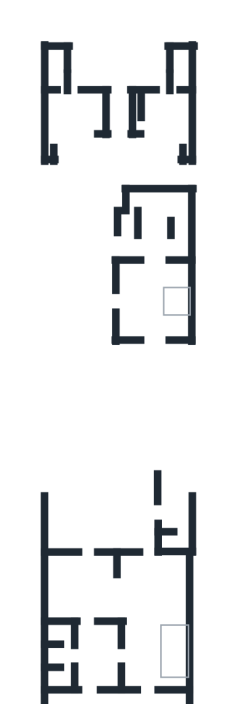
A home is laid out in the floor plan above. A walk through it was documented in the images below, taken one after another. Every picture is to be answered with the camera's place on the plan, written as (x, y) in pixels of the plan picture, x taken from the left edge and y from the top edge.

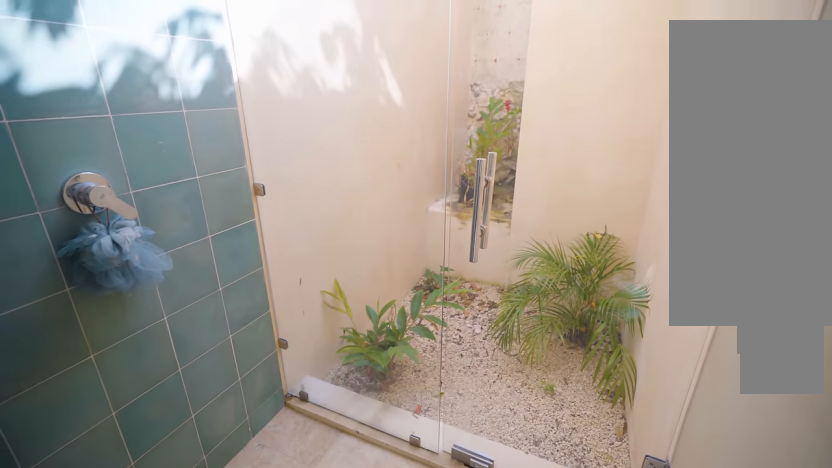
(60, 77)
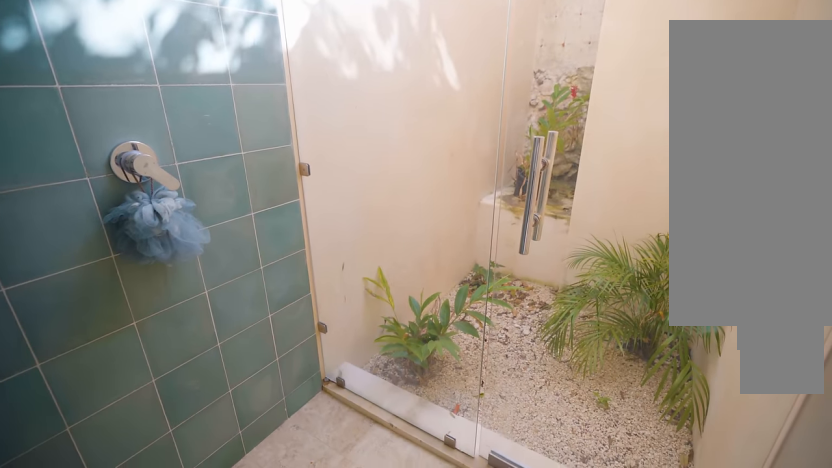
(60, 76)
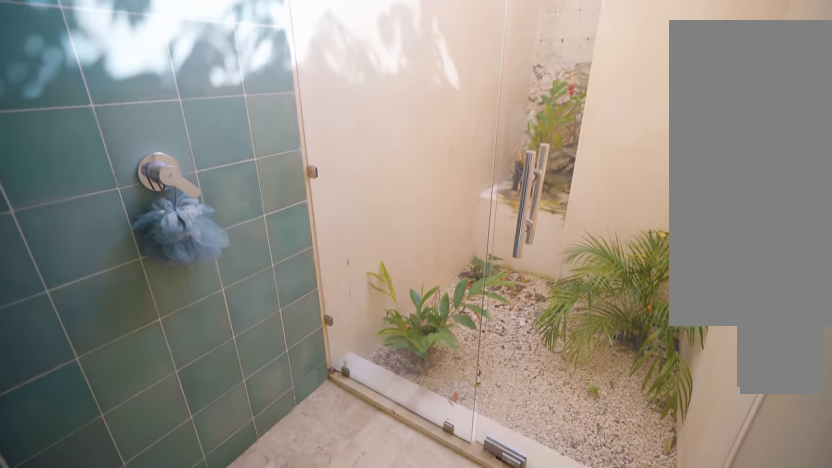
(57, 69)
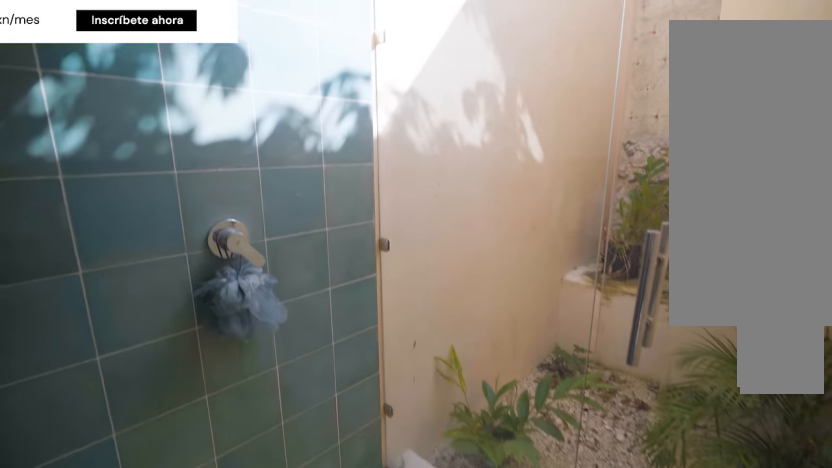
(57, 69)
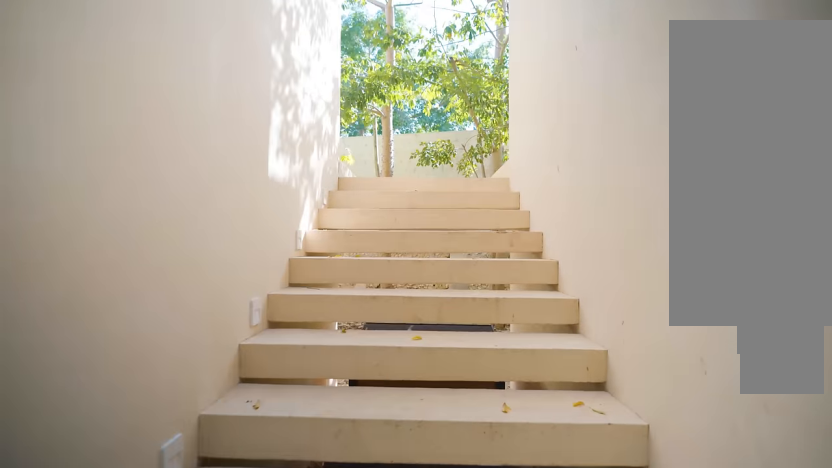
(149, 132)
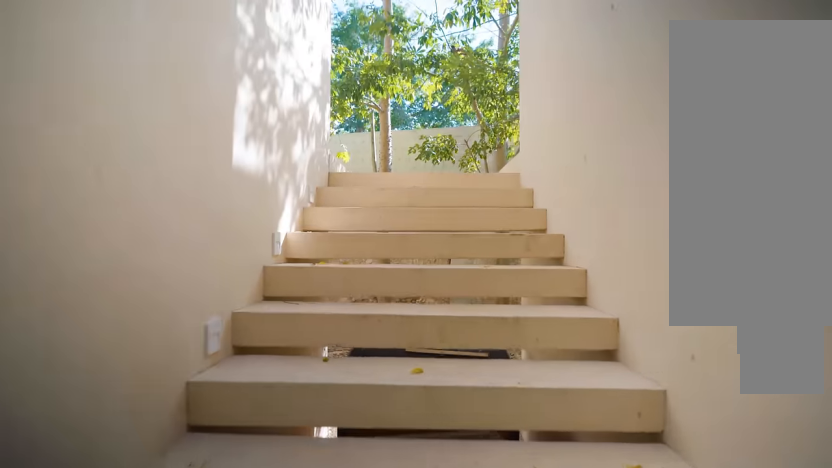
(149, 133)
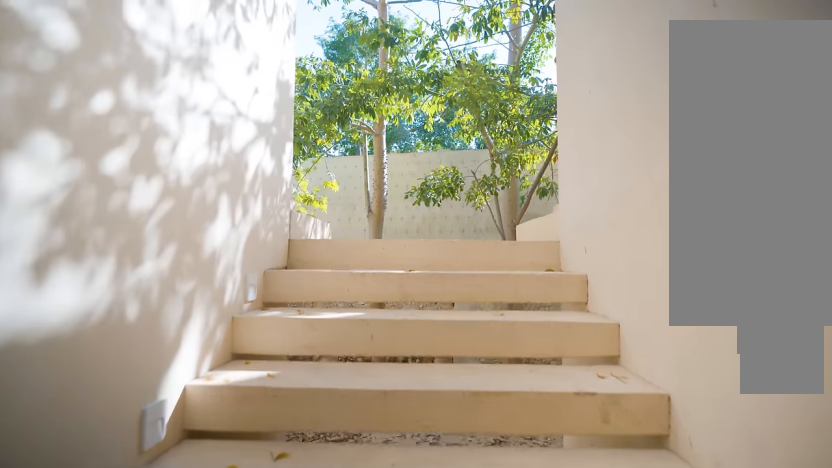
(118, 111)
